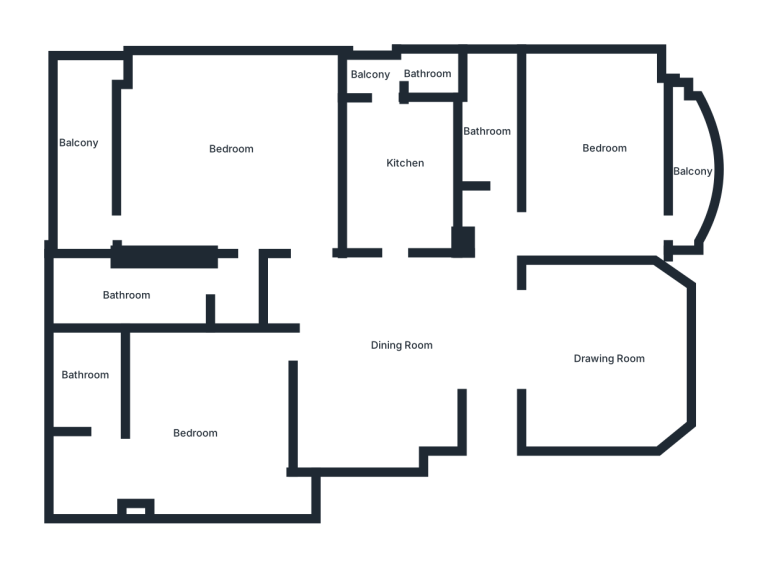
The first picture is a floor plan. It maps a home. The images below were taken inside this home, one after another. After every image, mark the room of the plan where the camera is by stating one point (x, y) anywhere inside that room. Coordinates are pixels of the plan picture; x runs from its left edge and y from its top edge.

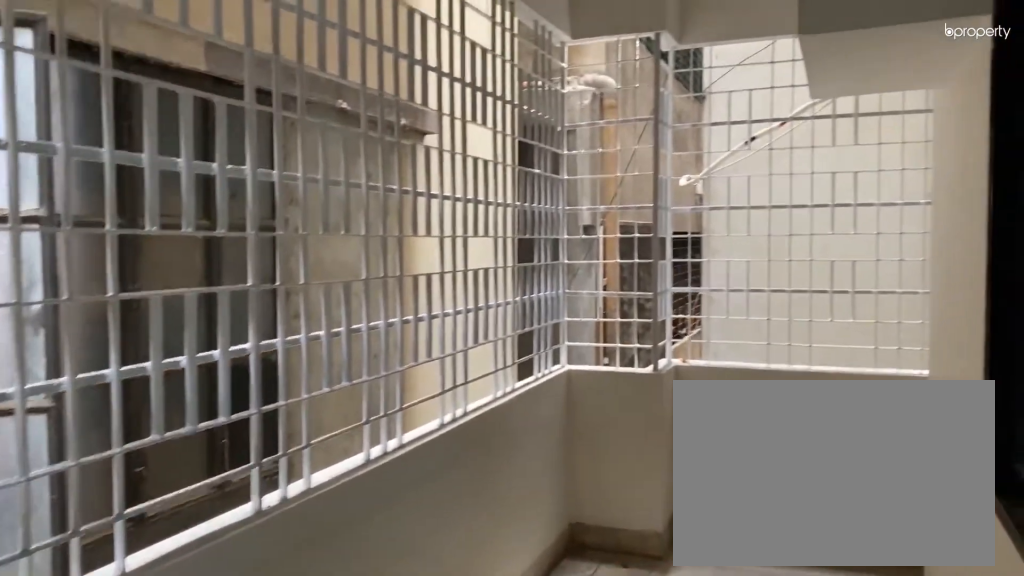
(81, 138)
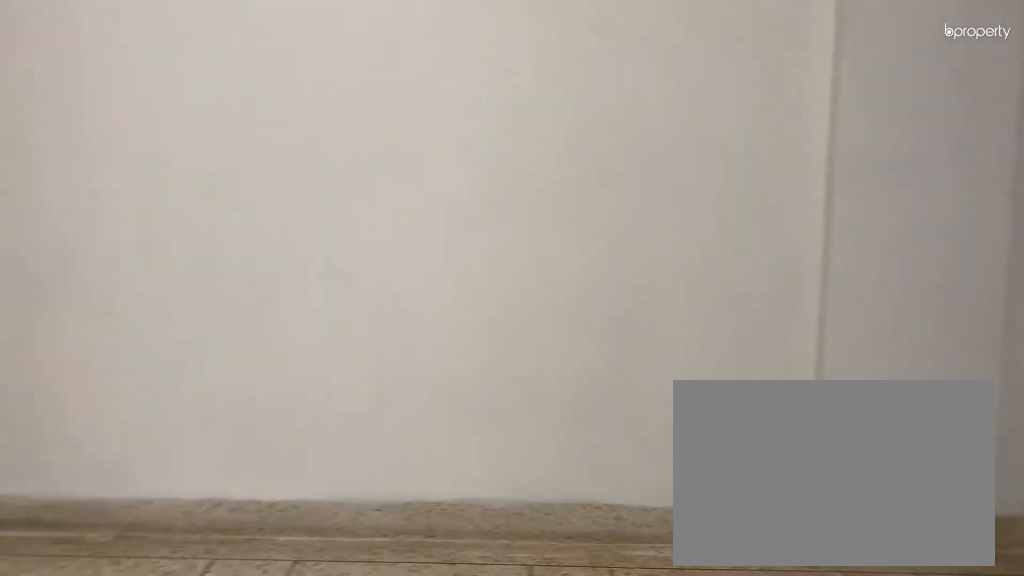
(208, 436)
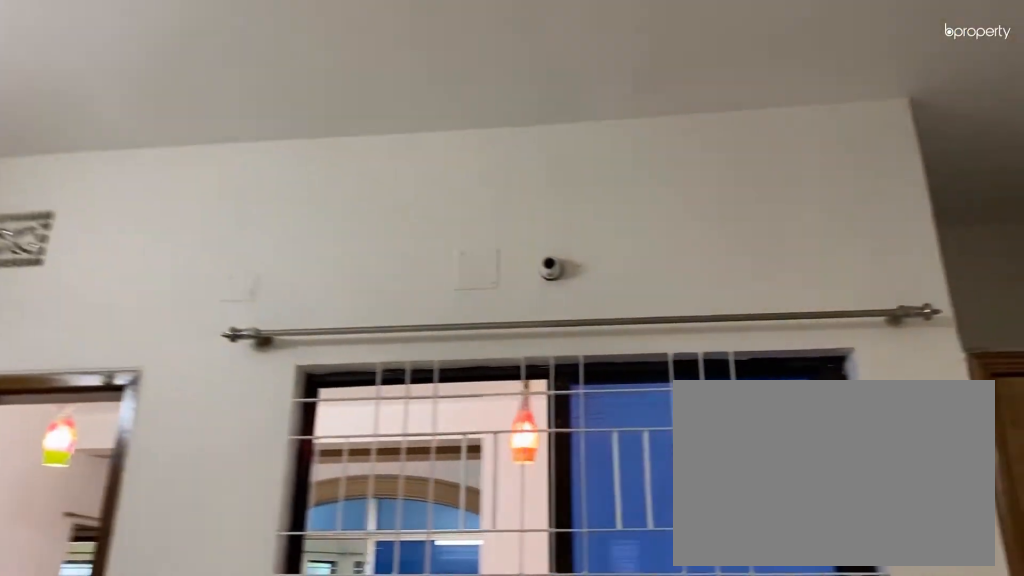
(208, 436)
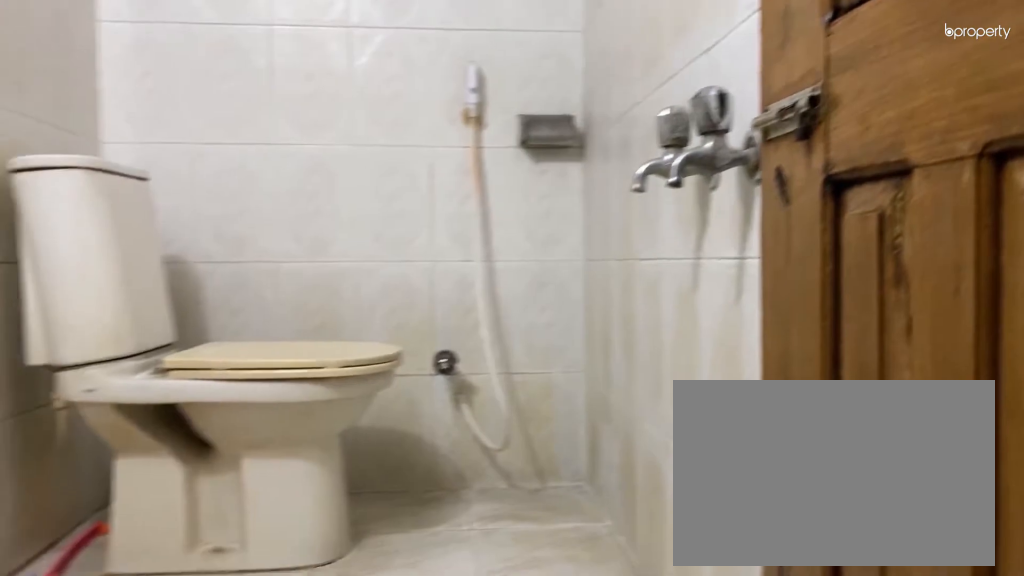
(85, 380)
